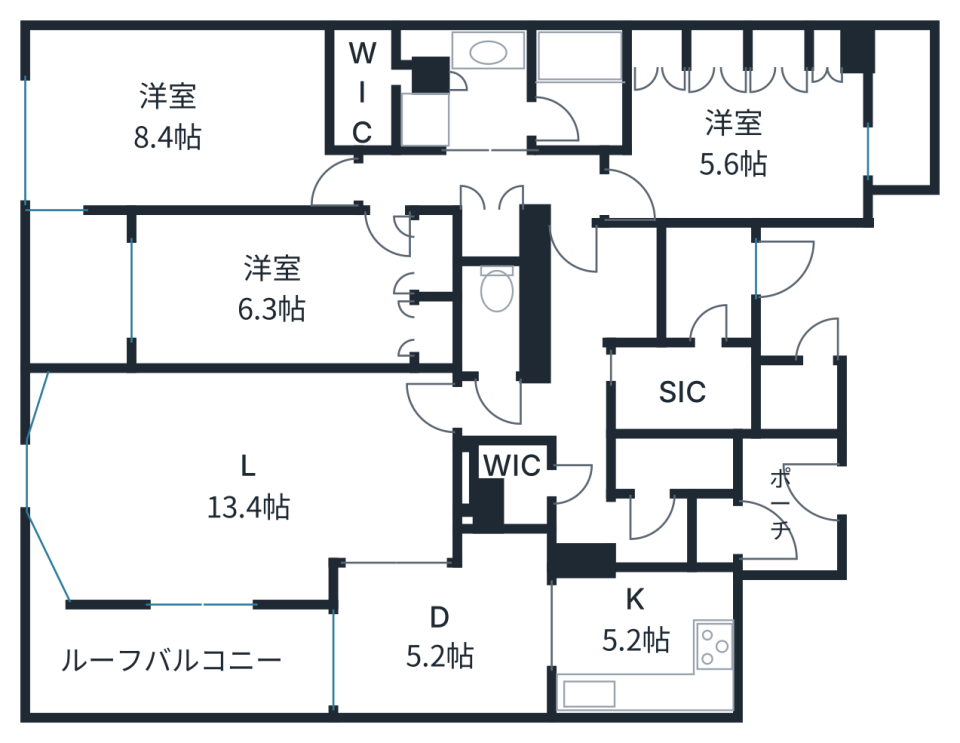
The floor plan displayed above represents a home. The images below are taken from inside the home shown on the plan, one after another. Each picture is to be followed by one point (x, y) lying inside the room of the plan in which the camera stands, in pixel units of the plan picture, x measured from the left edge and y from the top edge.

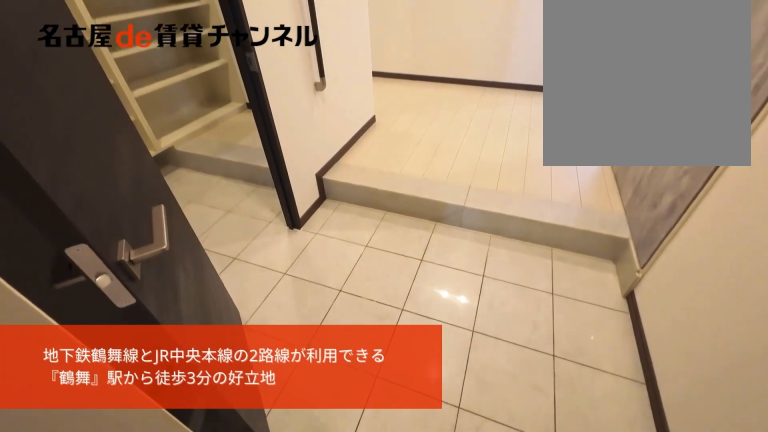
(707, 283)
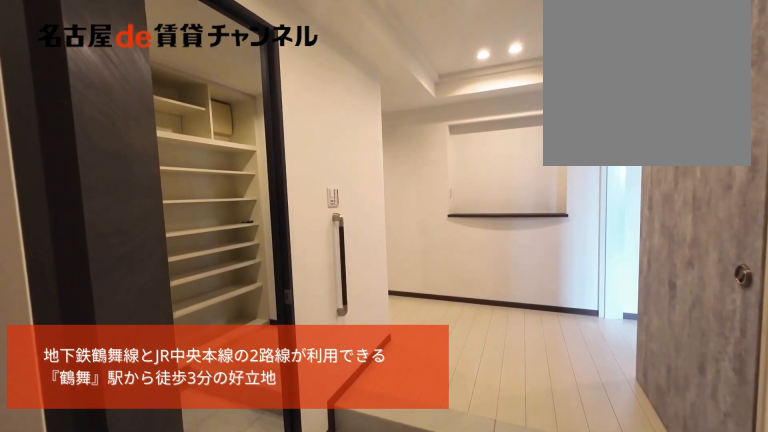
(707, 283)
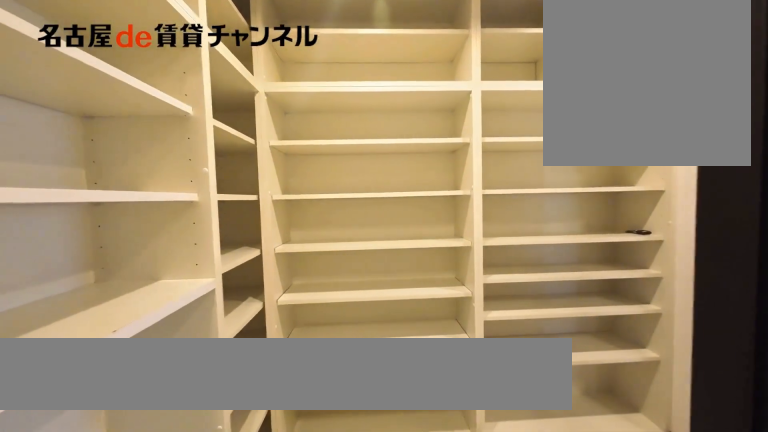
(683, 389)
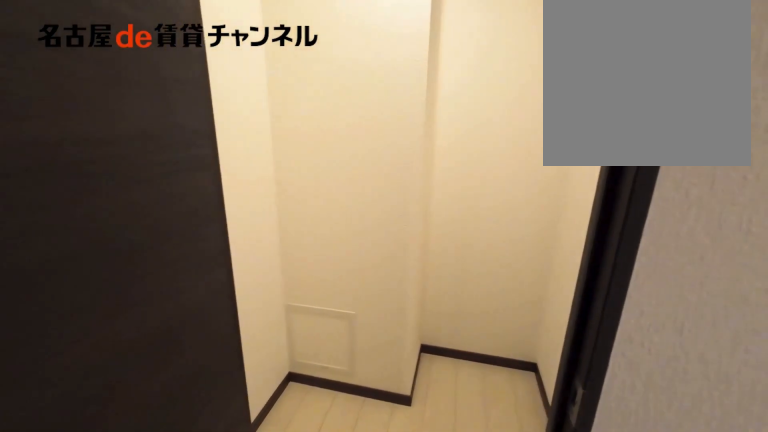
(519, 482)
